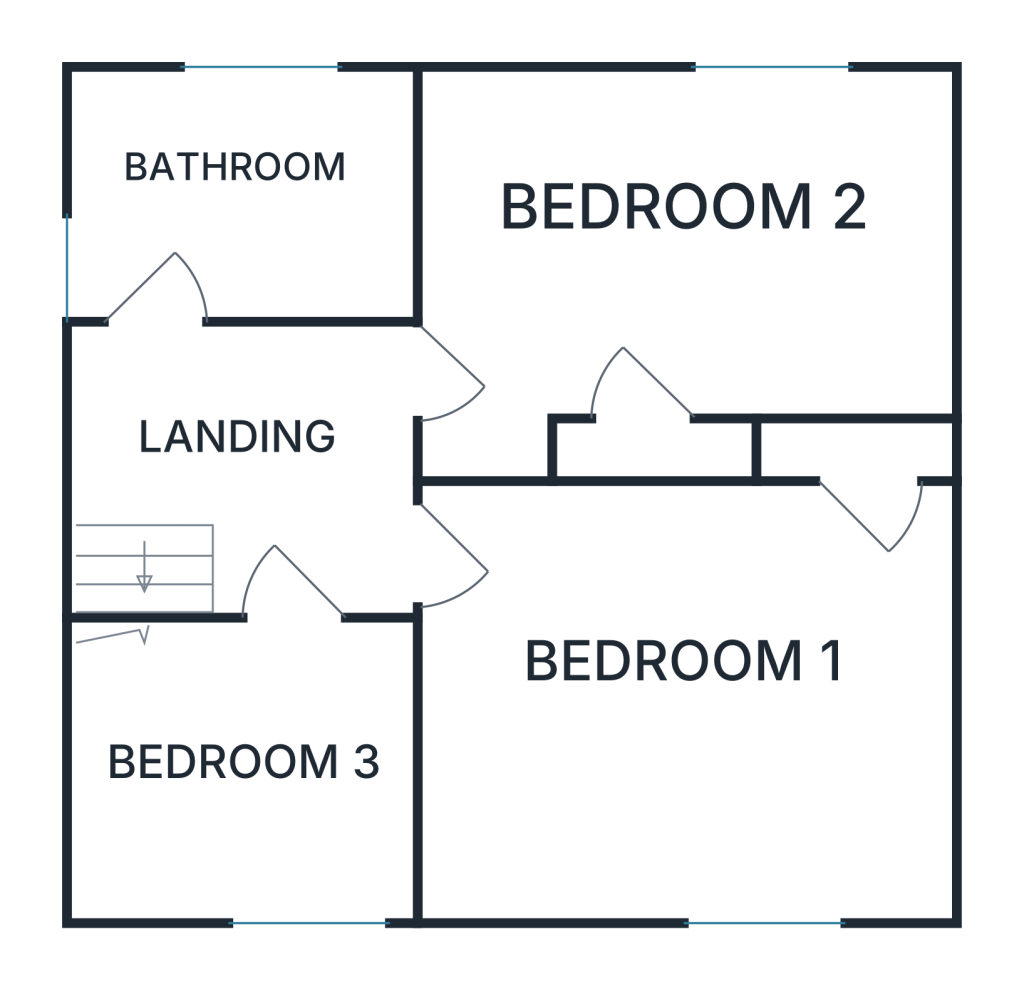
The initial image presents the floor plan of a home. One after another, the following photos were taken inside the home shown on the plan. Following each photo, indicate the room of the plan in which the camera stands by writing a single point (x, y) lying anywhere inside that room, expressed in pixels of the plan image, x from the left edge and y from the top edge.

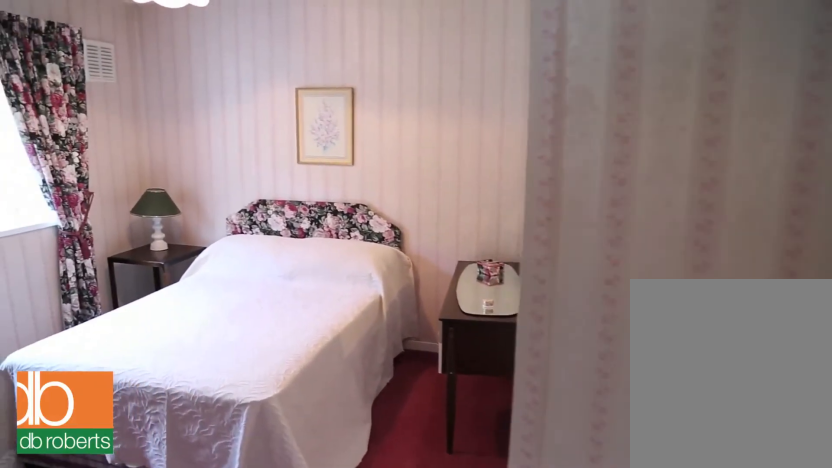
(685, 240)
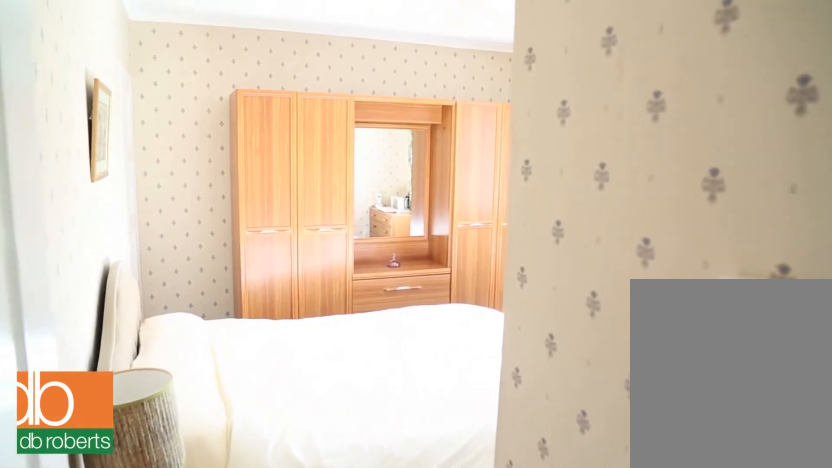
(685, 684)
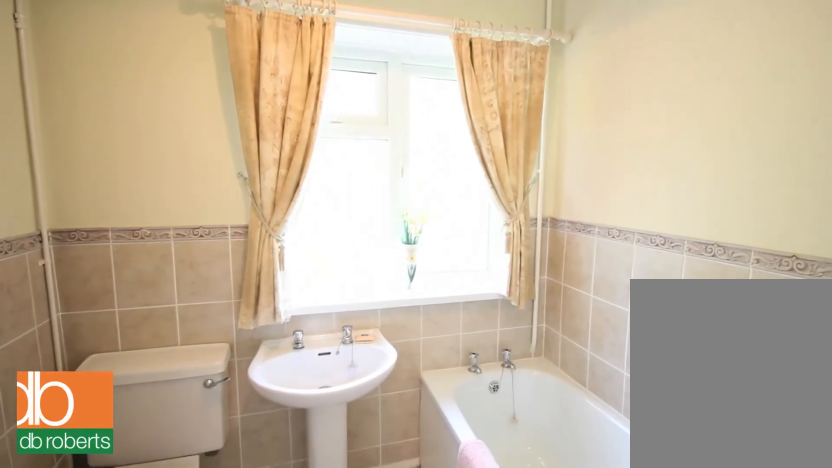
(249, 191)
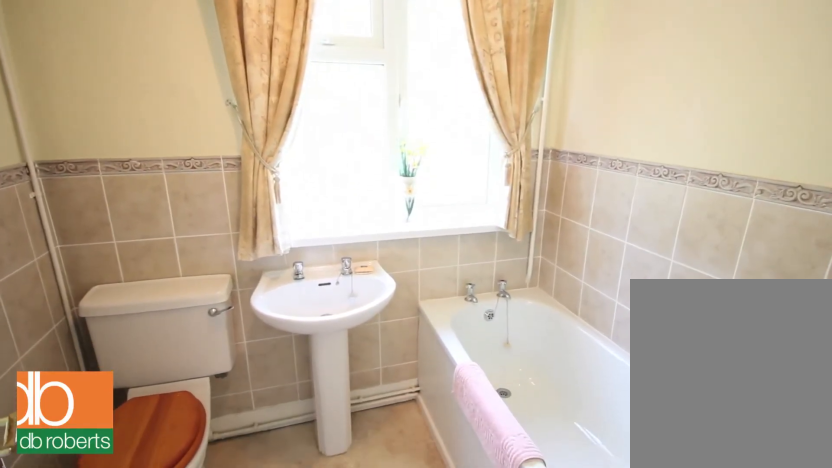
(249, 191)
